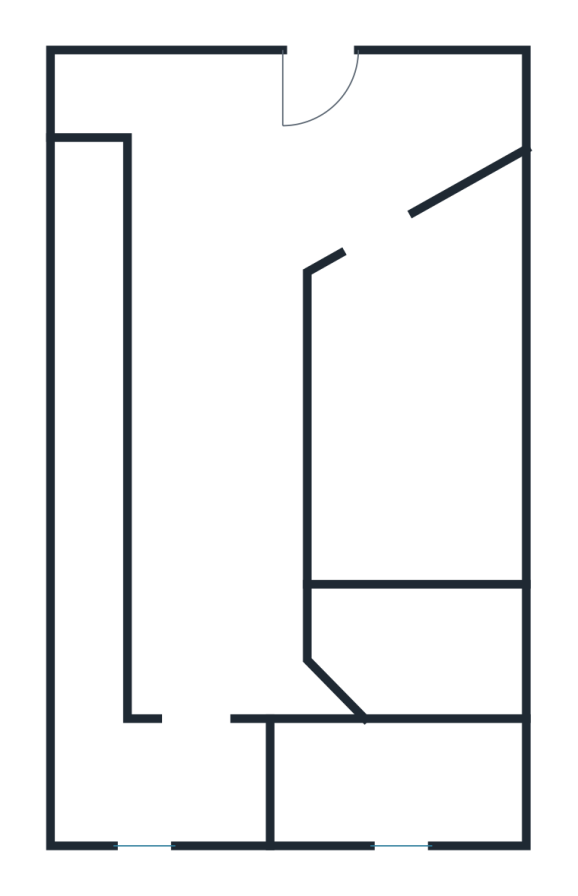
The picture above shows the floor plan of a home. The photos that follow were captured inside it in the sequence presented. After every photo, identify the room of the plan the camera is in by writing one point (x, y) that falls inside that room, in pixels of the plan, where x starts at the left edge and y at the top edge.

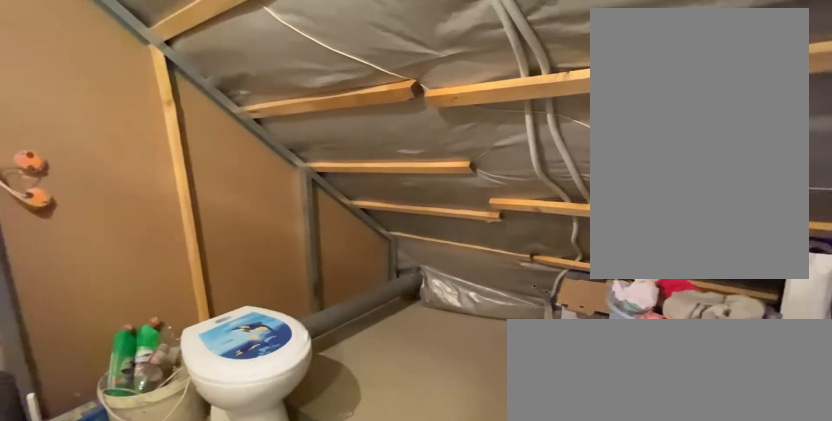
(420, 655)
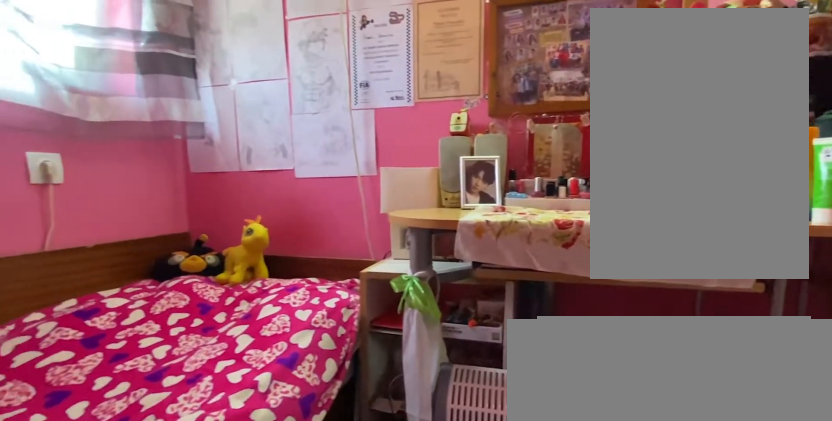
(391, 789)
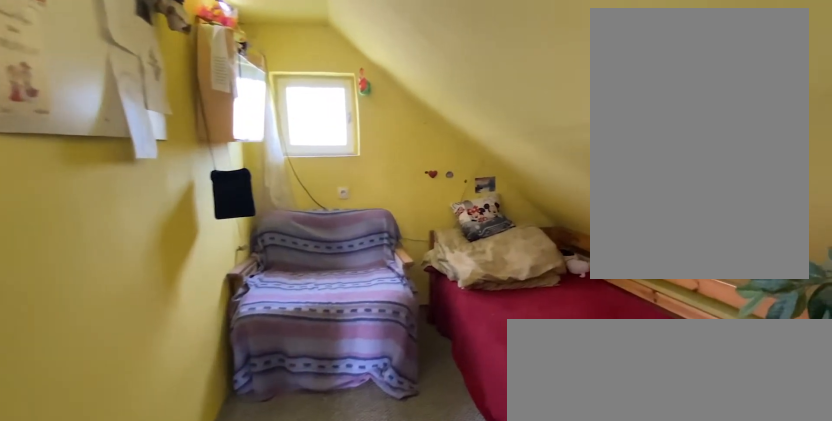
(152, 789)
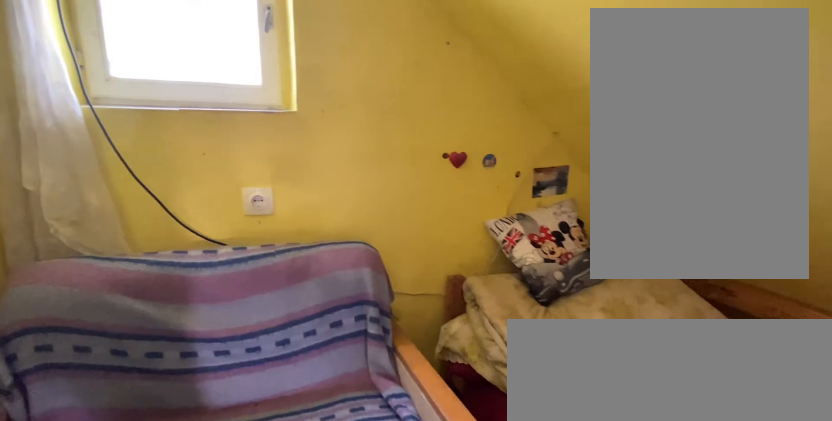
(152, 789)
